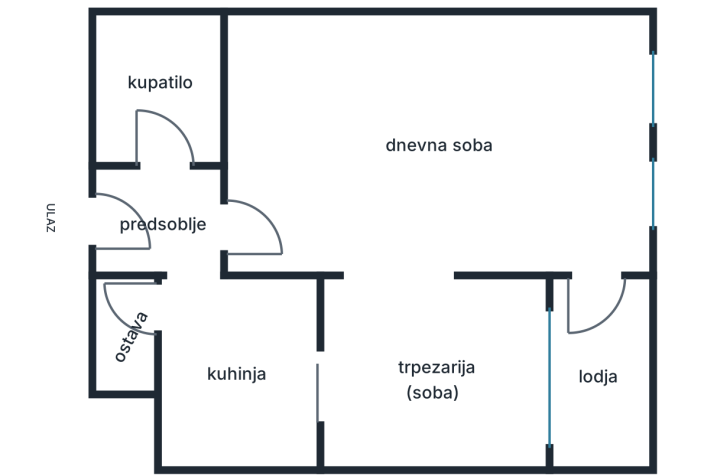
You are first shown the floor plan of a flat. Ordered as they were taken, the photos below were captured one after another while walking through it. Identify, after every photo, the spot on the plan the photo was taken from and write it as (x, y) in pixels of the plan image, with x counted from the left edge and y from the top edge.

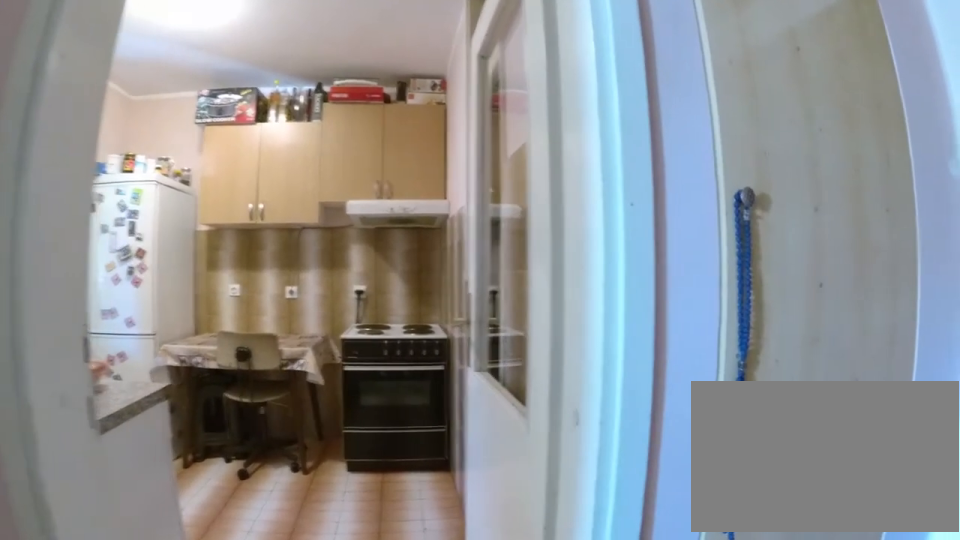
(161, 220)
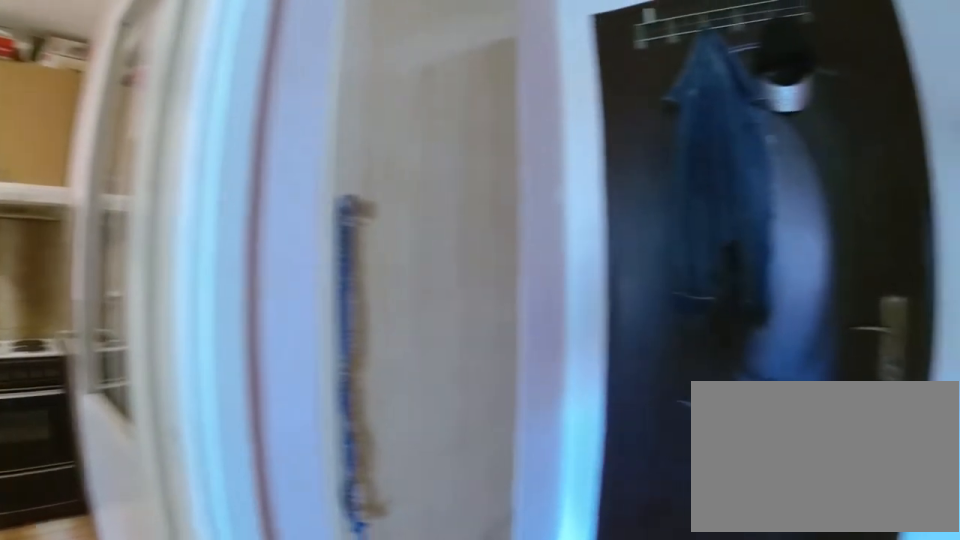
(174, 223)
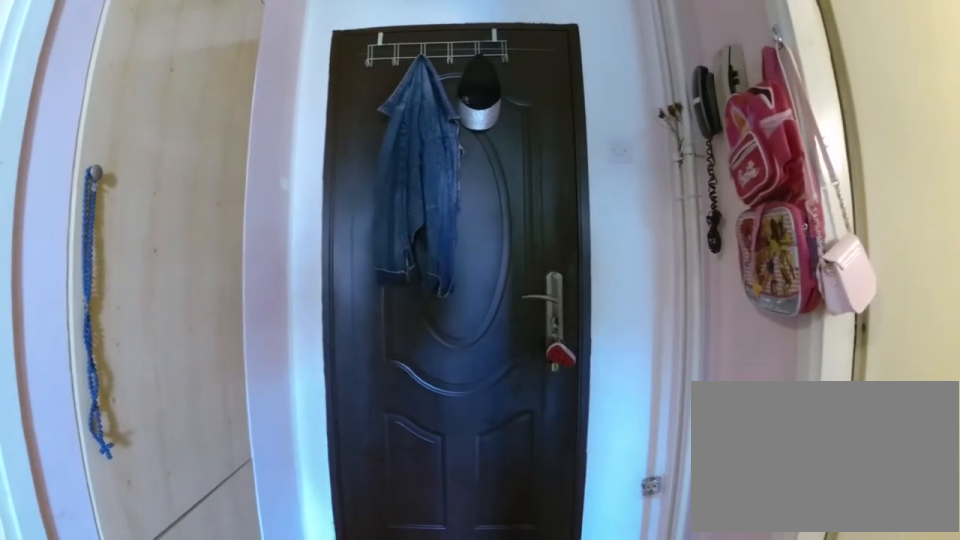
(179, 221)
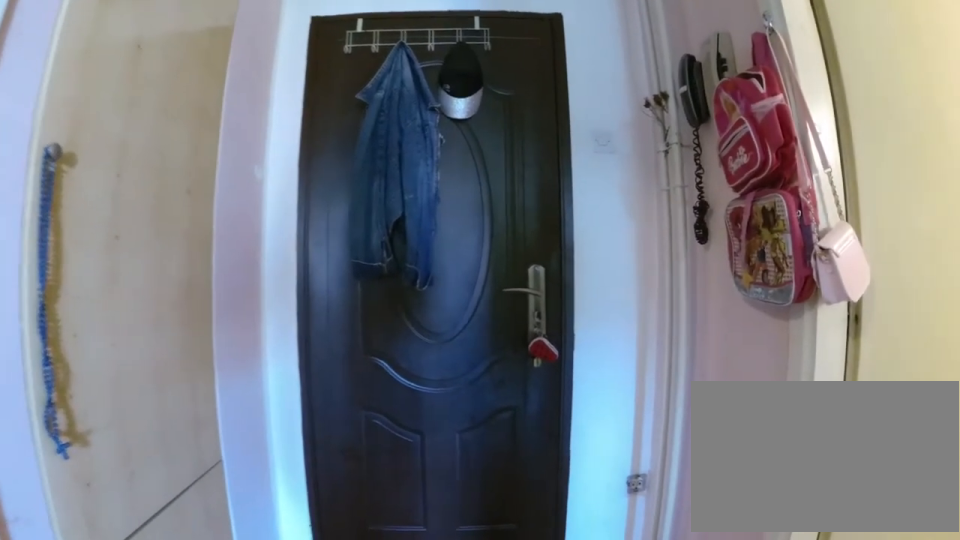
(179, 221)
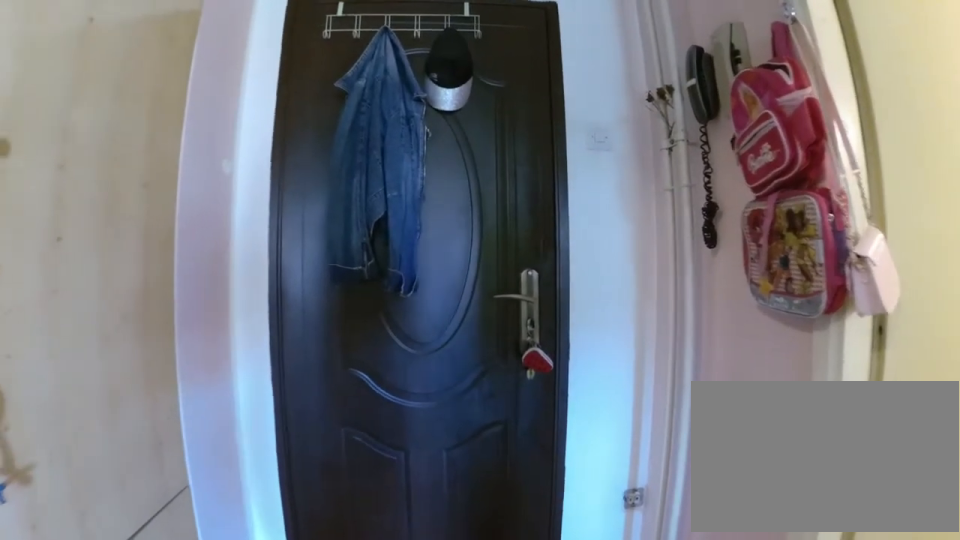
(168, 221)
